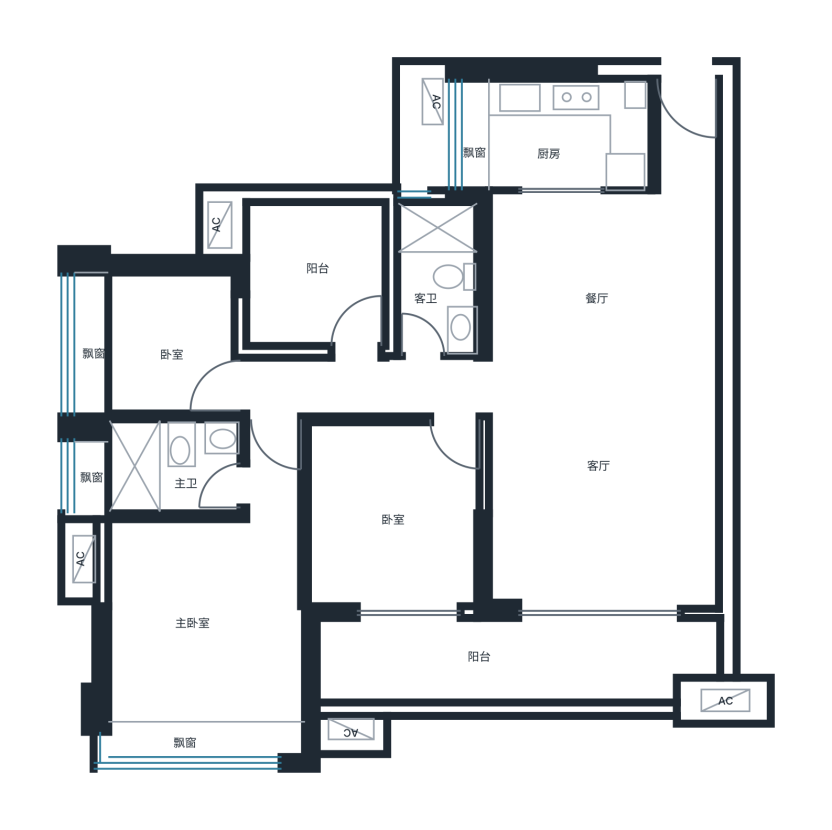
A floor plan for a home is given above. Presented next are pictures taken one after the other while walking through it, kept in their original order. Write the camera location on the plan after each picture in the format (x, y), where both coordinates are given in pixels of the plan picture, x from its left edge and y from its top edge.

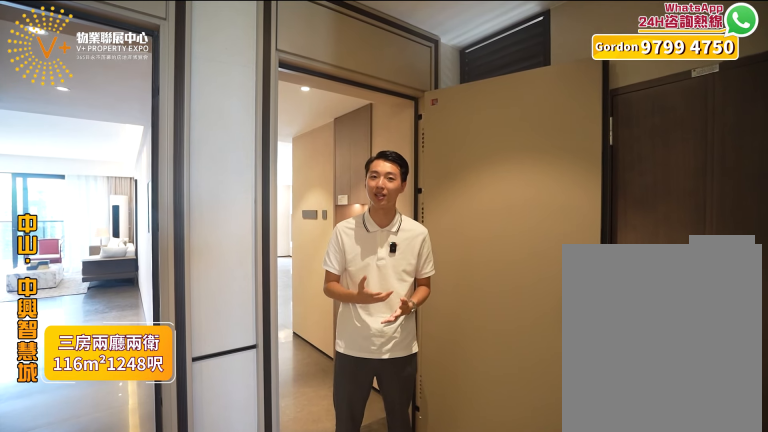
(682, 113)
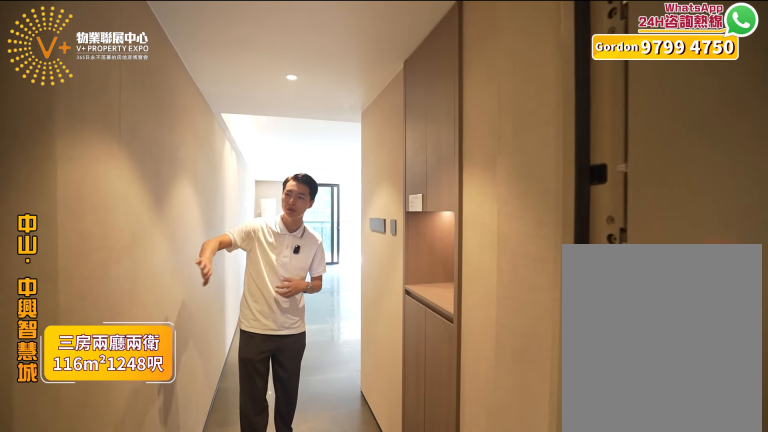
(672, 121)
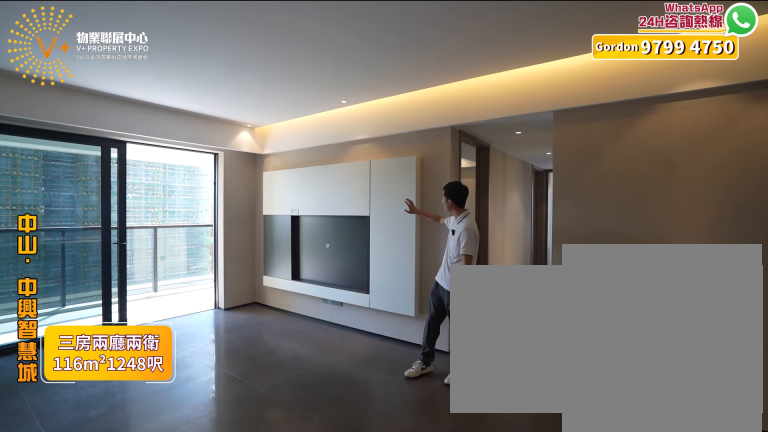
(666, 420)
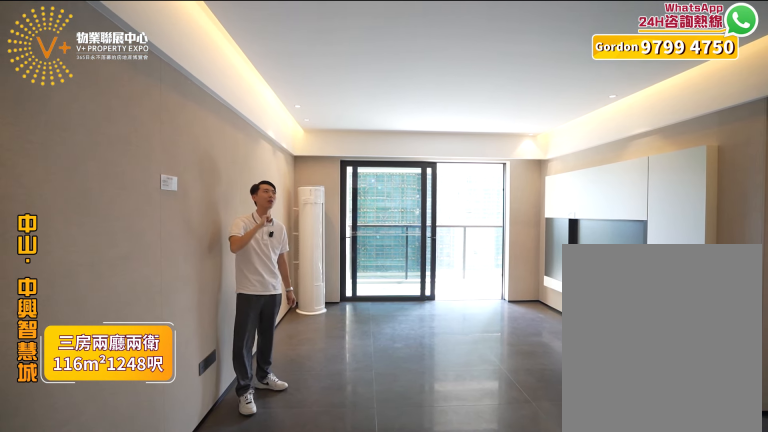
(664, 420)
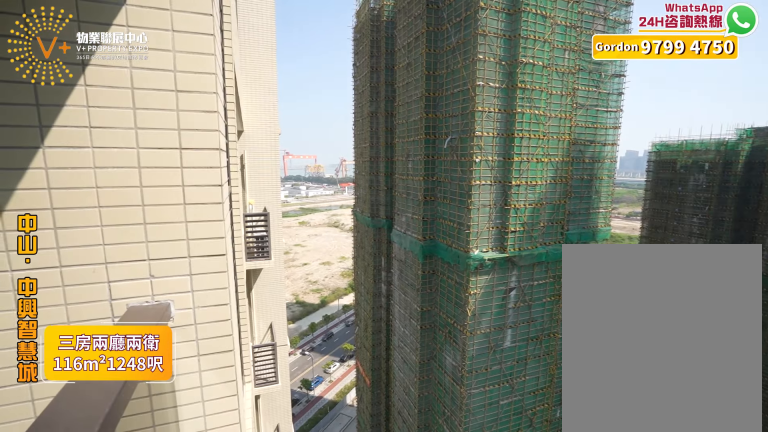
(590, 627)
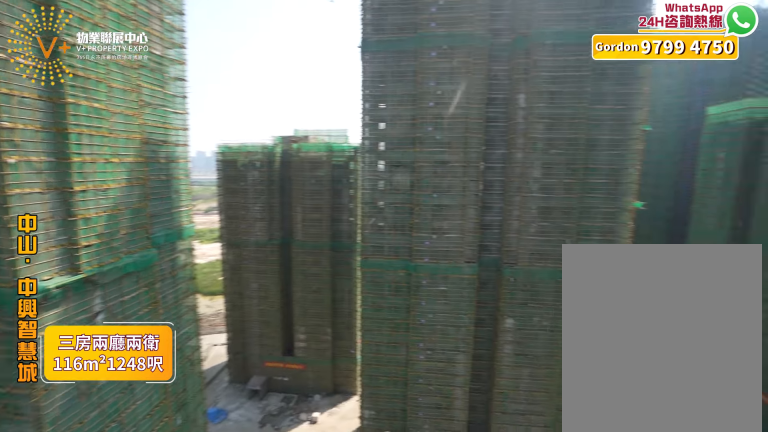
(584, 641)
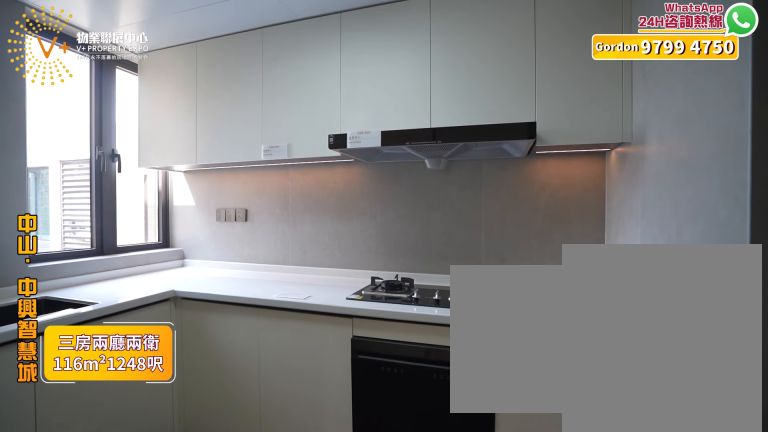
(564, 134)
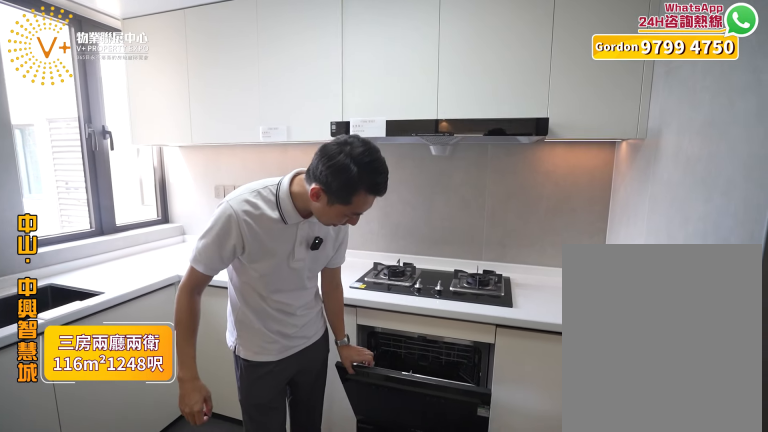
(559, 126)
